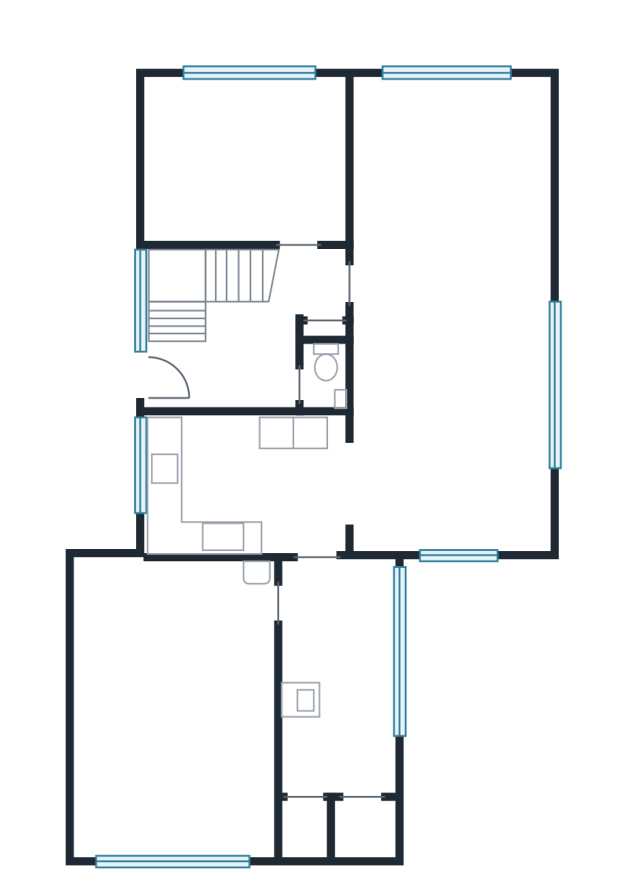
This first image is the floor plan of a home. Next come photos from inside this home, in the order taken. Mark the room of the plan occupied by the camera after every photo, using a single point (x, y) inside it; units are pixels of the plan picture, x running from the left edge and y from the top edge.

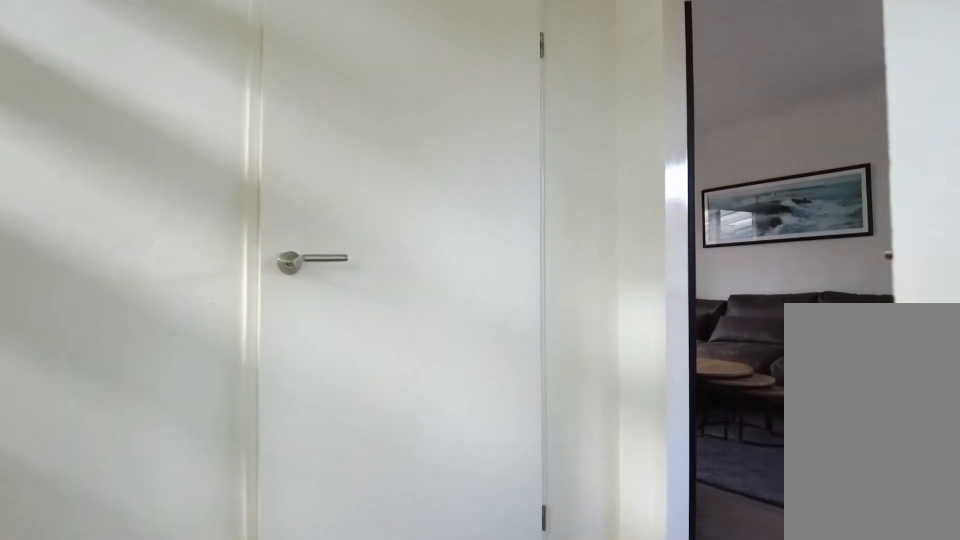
(251, 344)
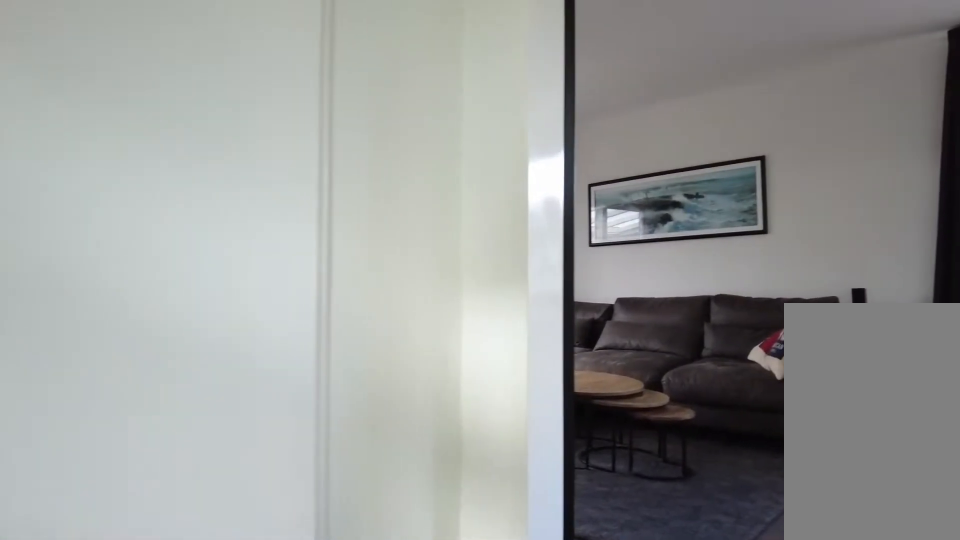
(251, 344)
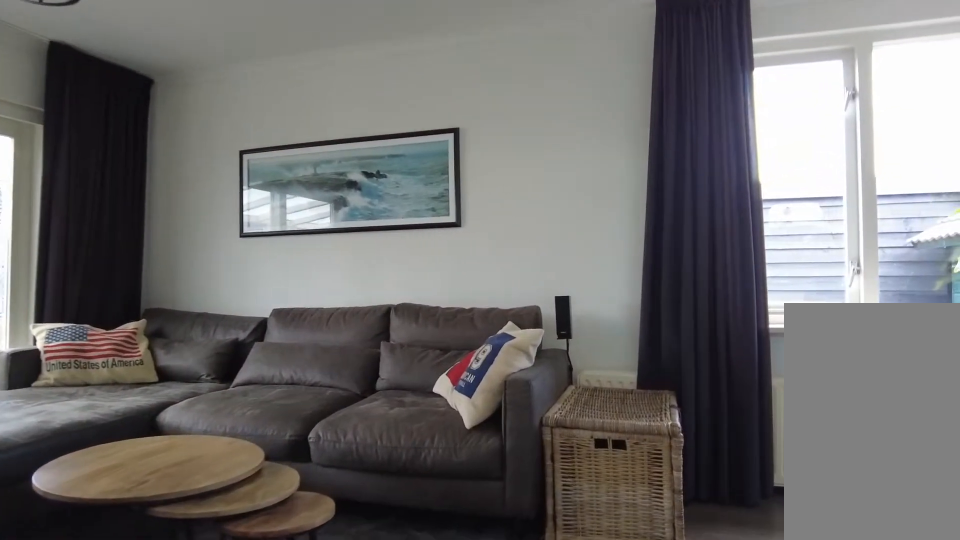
(421, 342)
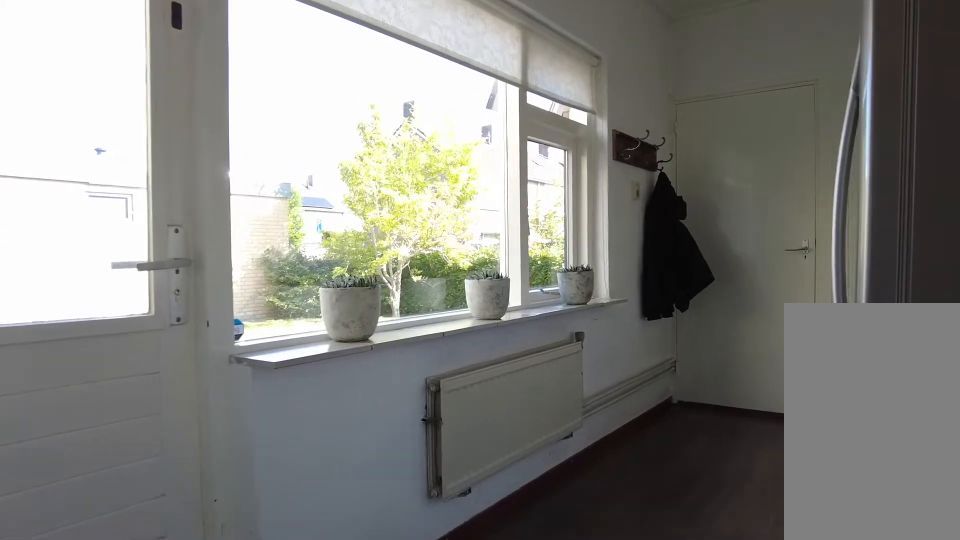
(339, 678)
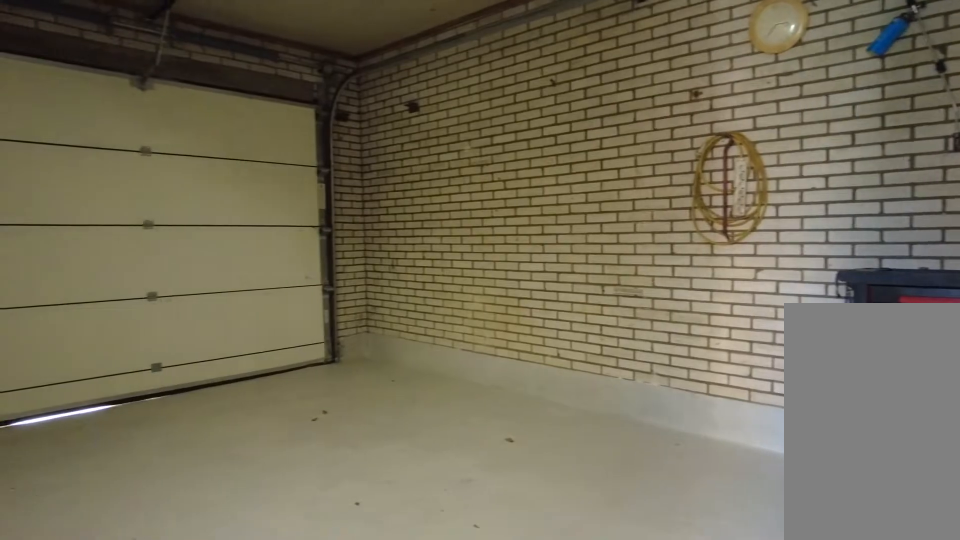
(174, 710)
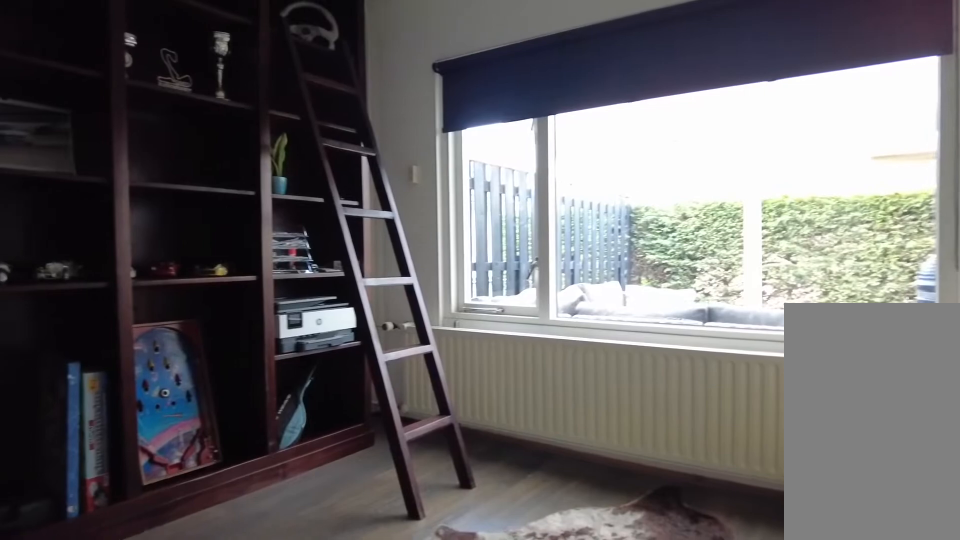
(248, 162)
